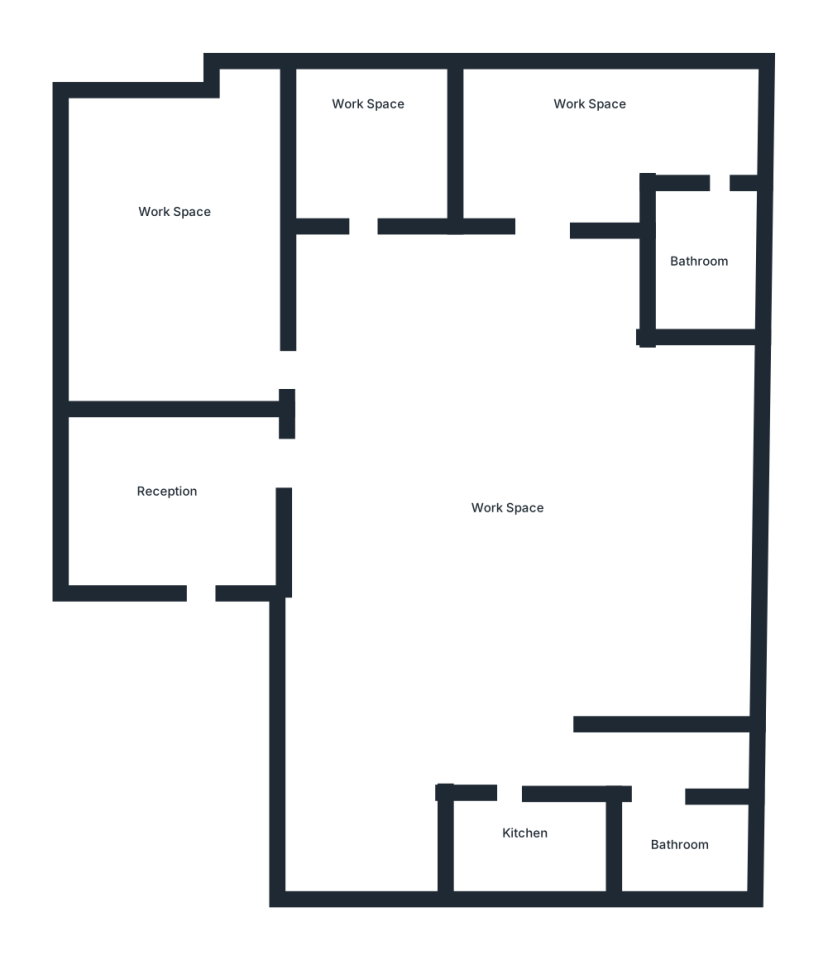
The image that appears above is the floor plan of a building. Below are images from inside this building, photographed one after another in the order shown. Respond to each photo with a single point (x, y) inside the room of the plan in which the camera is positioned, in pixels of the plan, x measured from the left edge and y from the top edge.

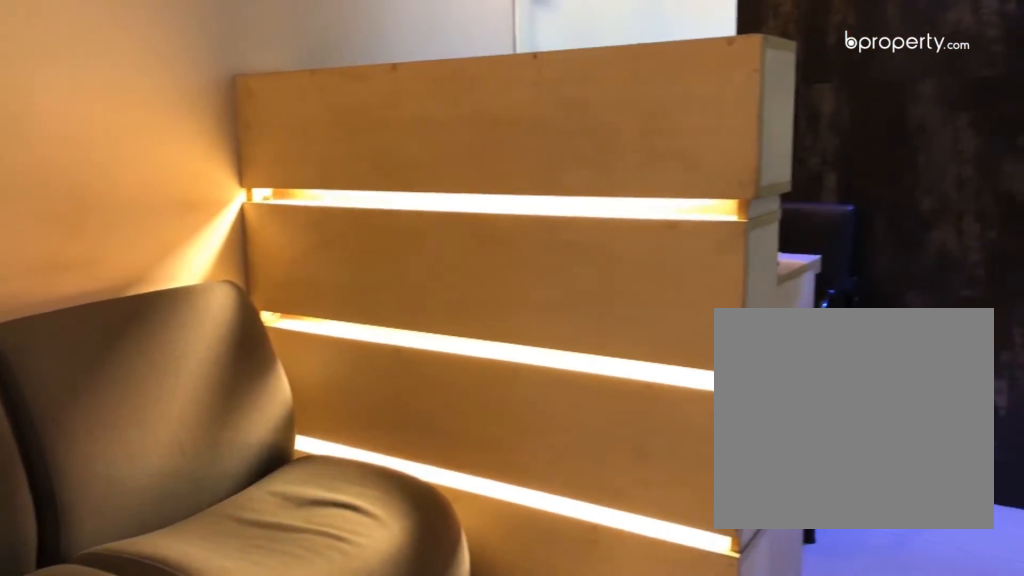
(186, 521)
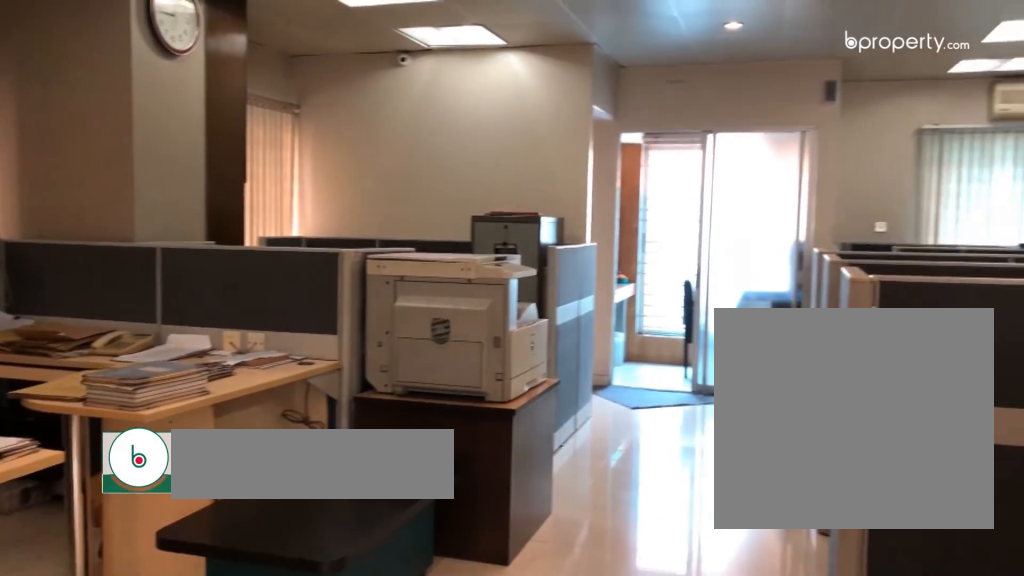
(514, 531)
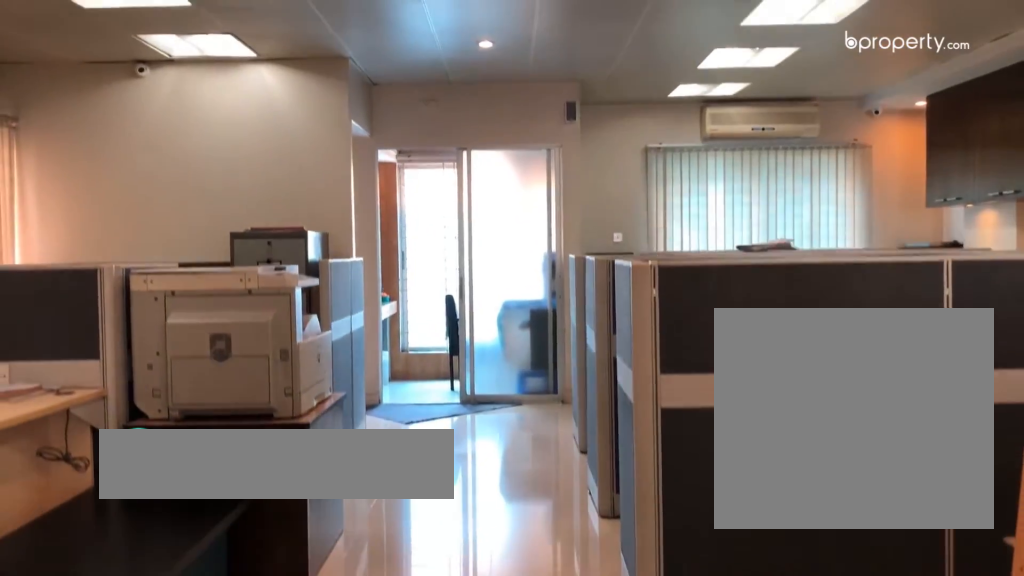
(514, 531)
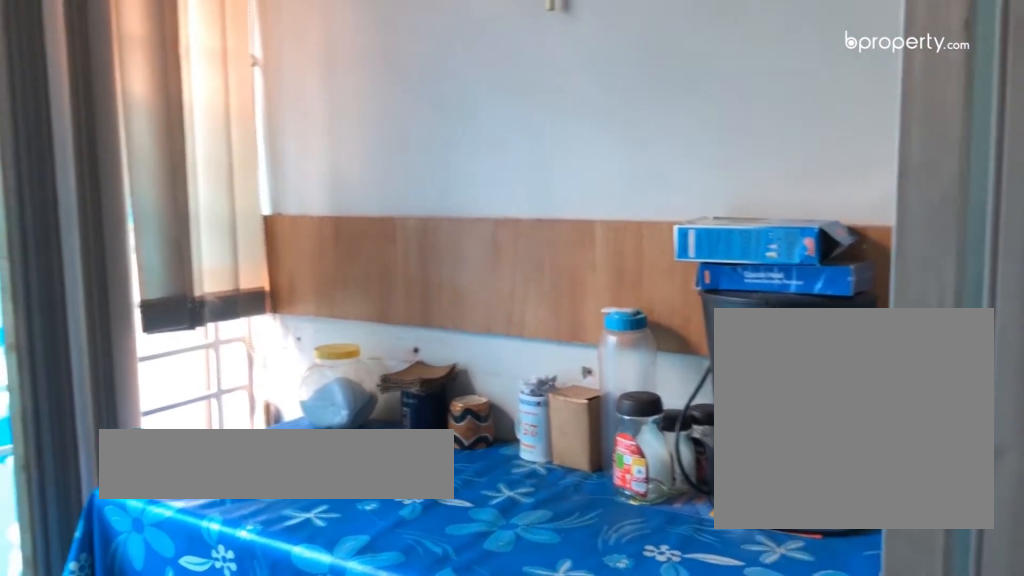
(526, 852)
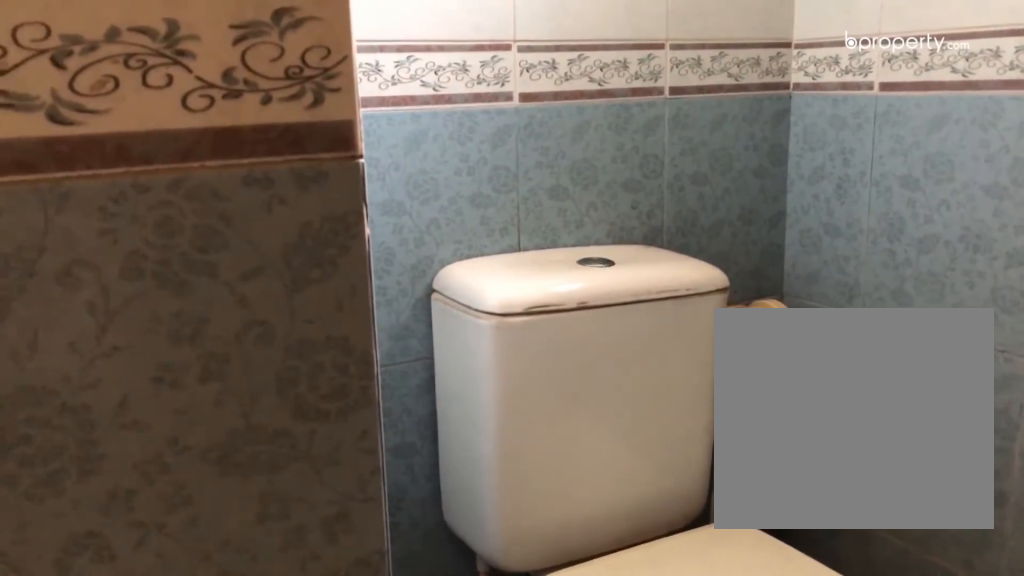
(681, 855)
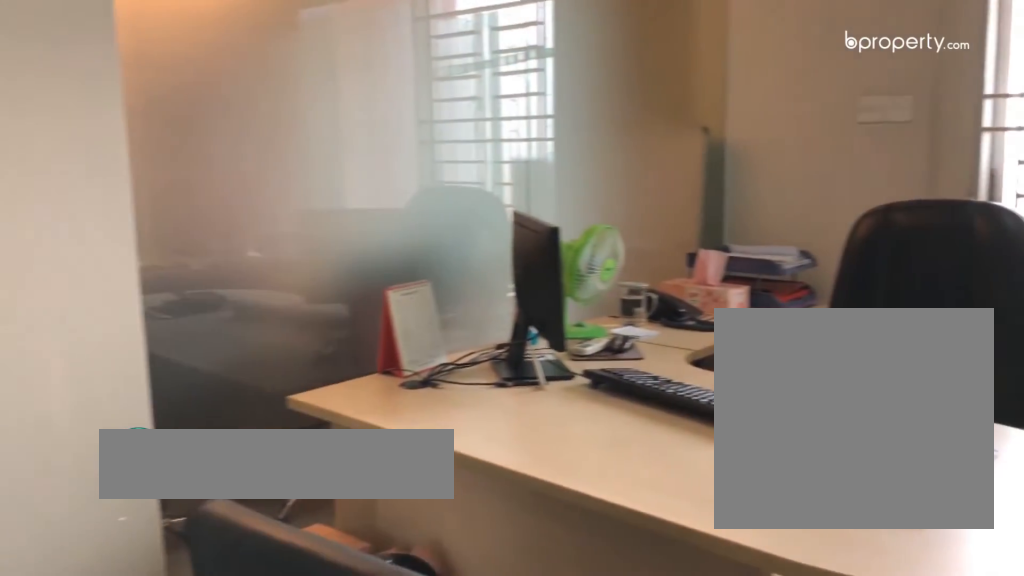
(376, 118)
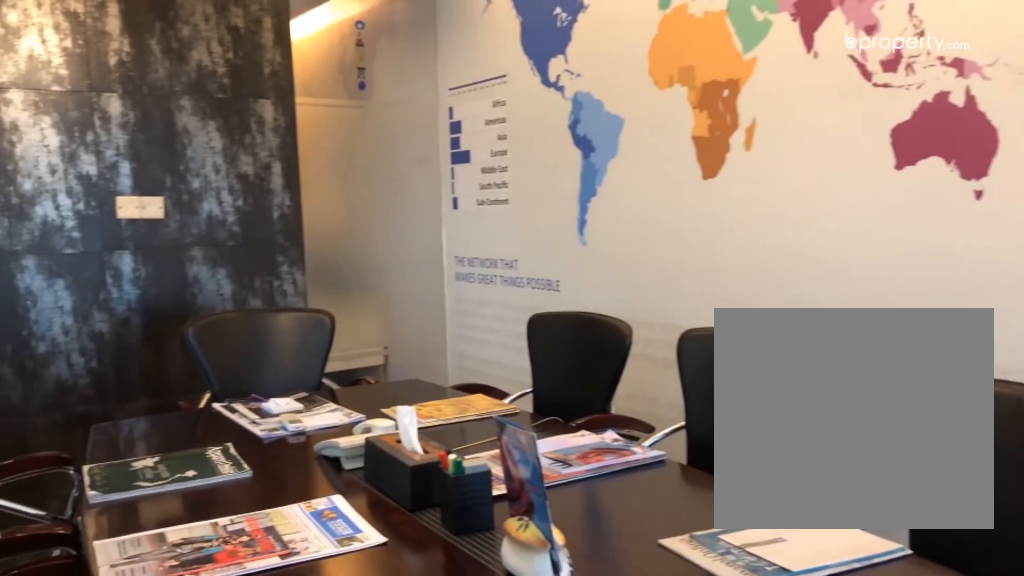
(186, 228)
